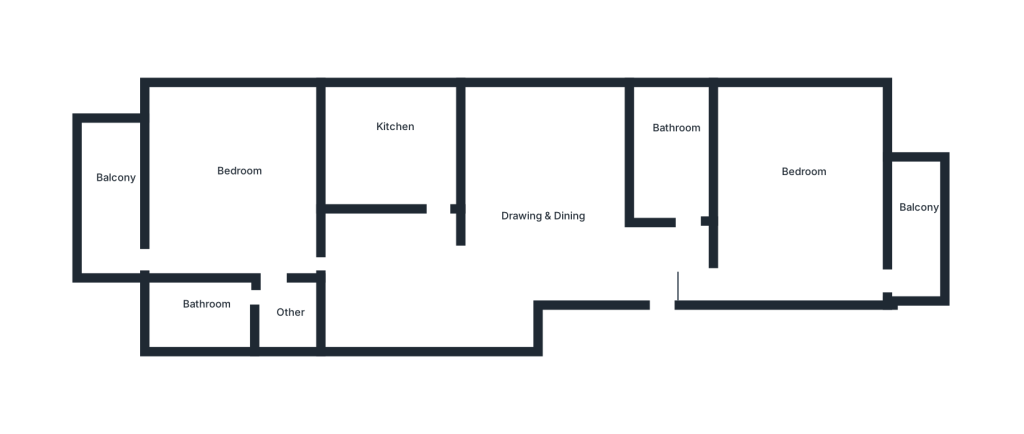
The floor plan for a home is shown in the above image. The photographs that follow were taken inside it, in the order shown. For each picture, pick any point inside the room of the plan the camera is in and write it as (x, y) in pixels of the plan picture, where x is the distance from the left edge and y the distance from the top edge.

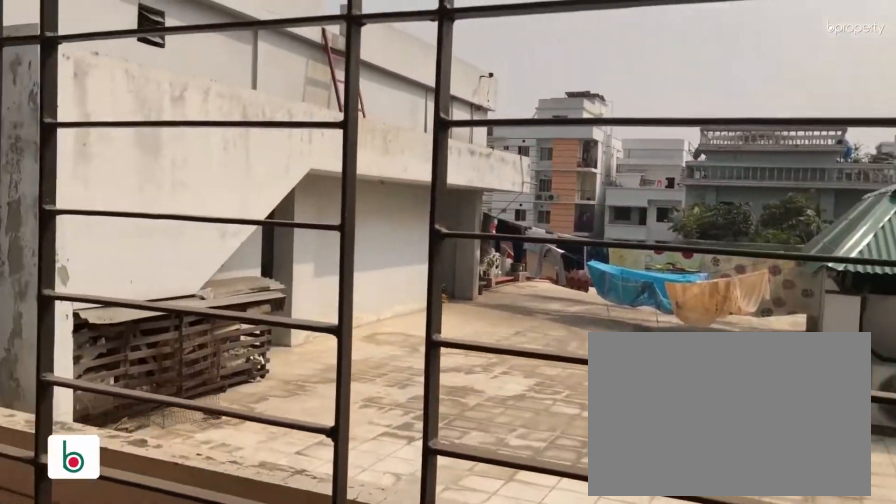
(920, 214)
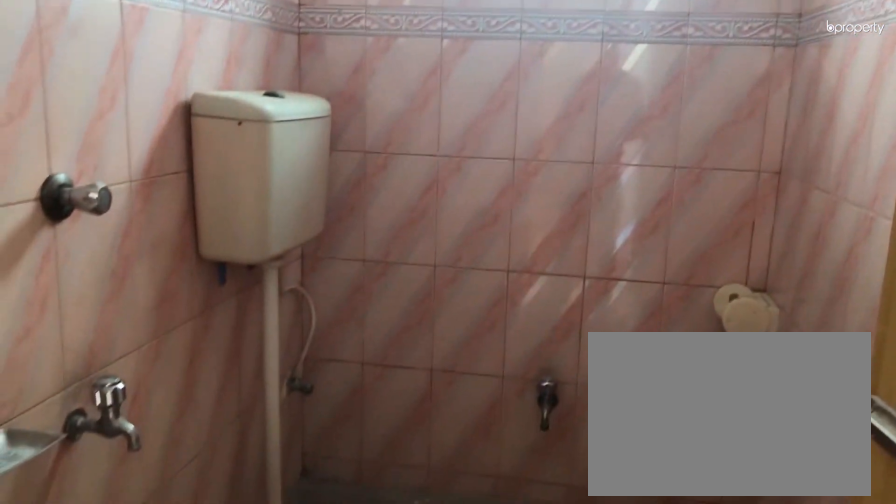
(677, 165)
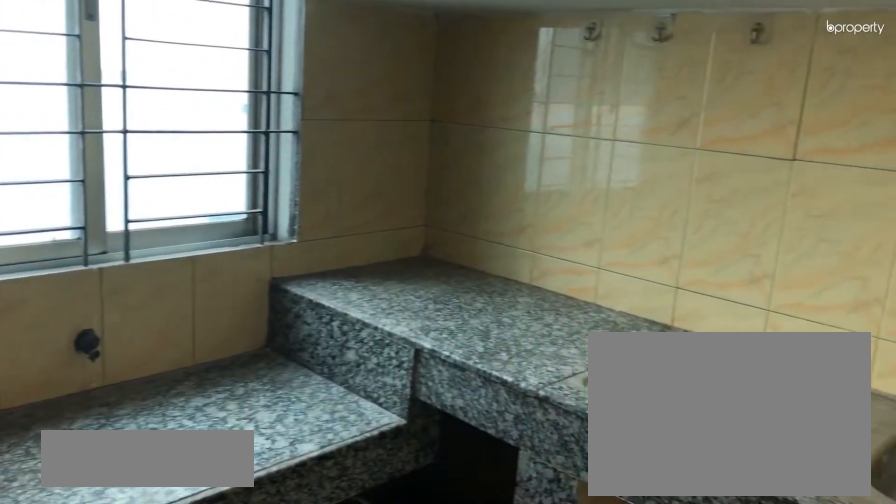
(400, 146)
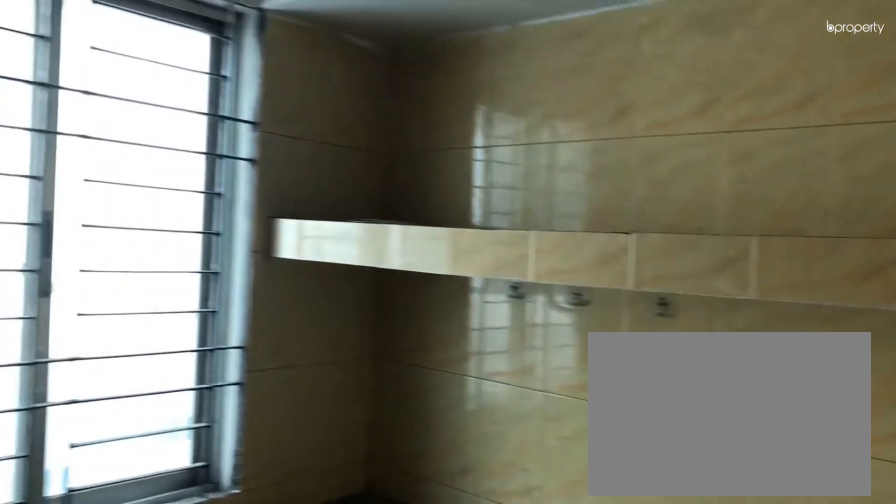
(400, 146)
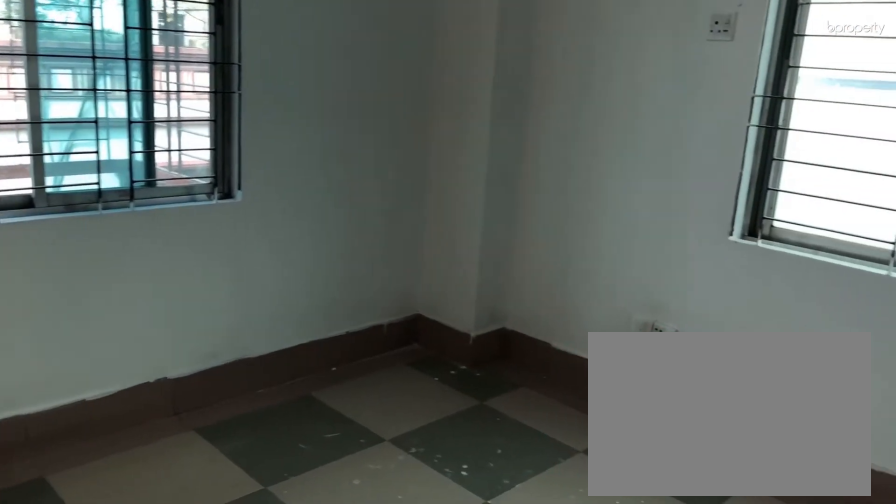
(234, 180)
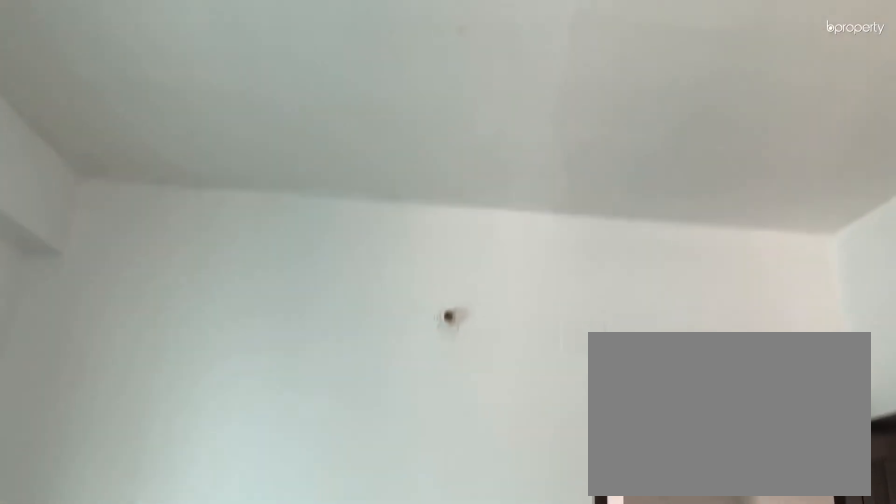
(234, 180)
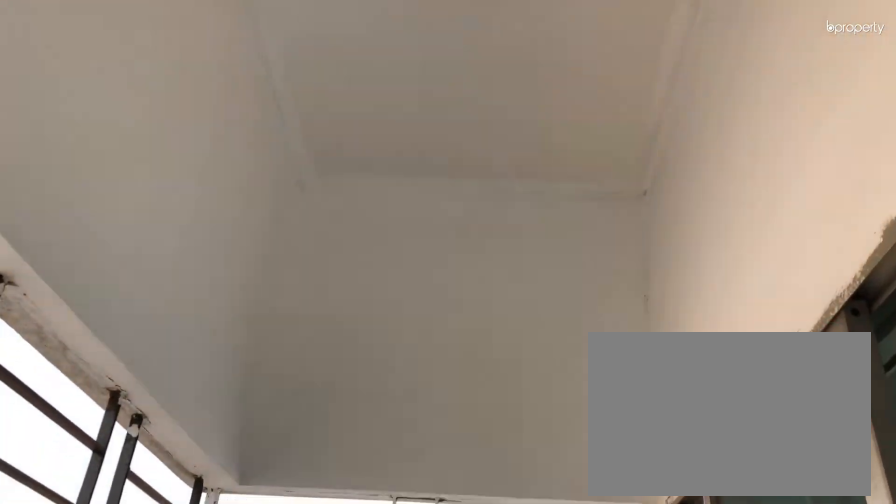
(108, 185)
